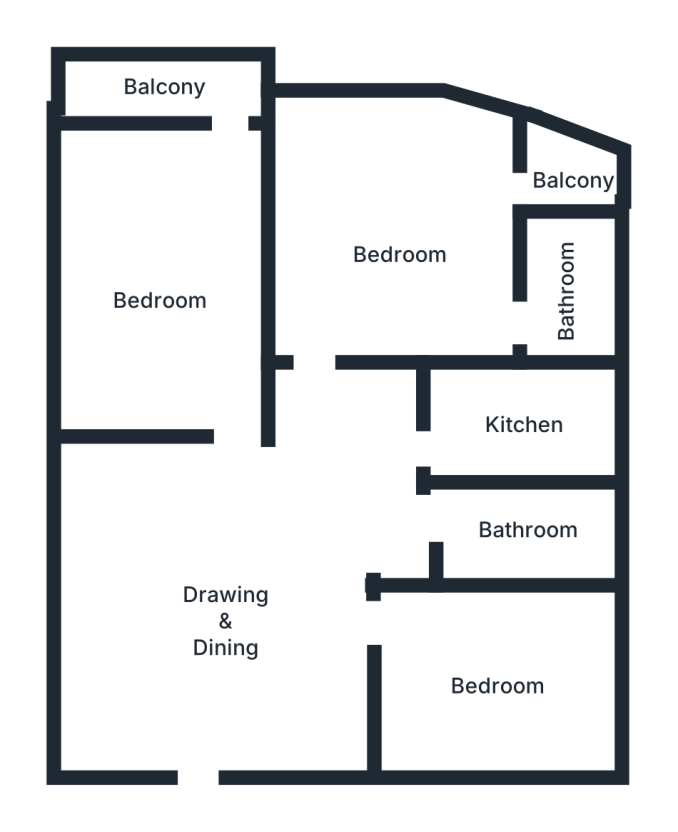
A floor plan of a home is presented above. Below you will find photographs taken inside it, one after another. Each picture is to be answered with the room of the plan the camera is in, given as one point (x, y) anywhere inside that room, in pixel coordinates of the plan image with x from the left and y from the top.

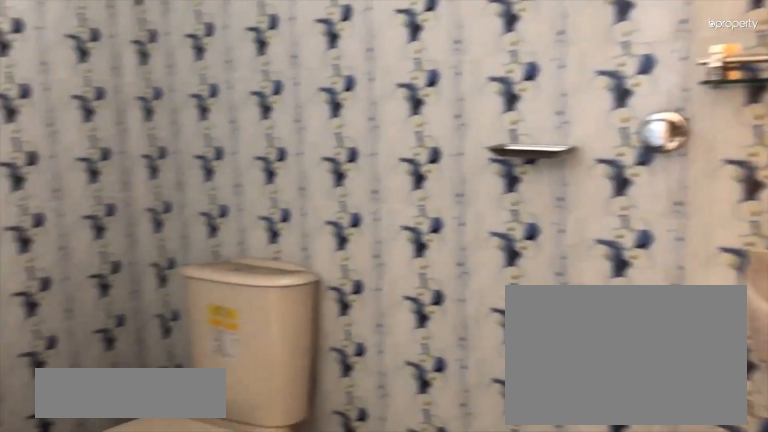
(563, 278)
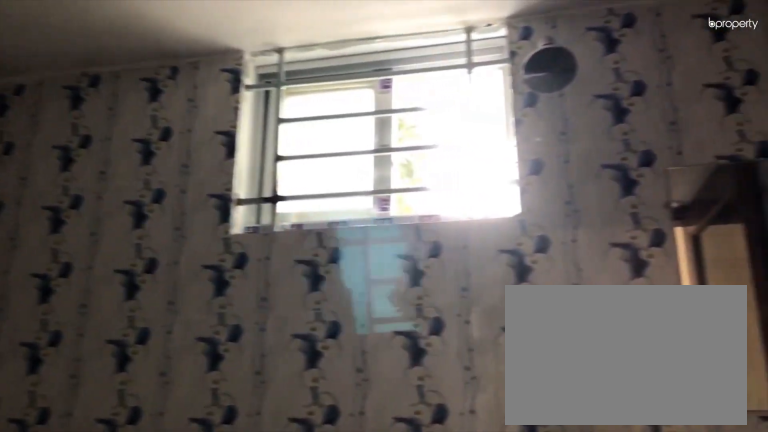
(563, 278)
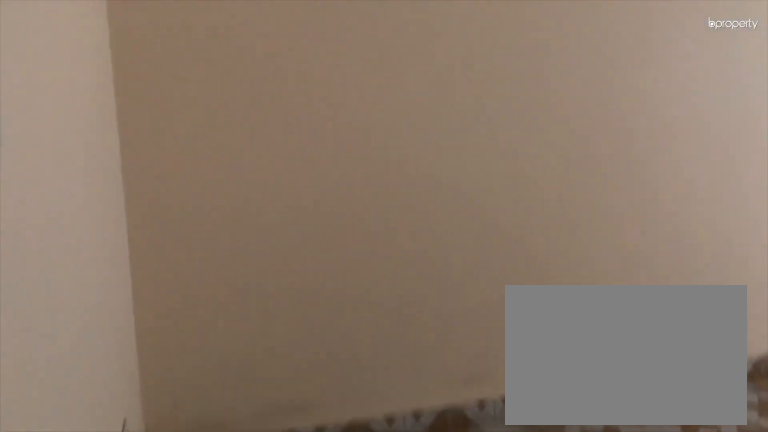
(148, 295)
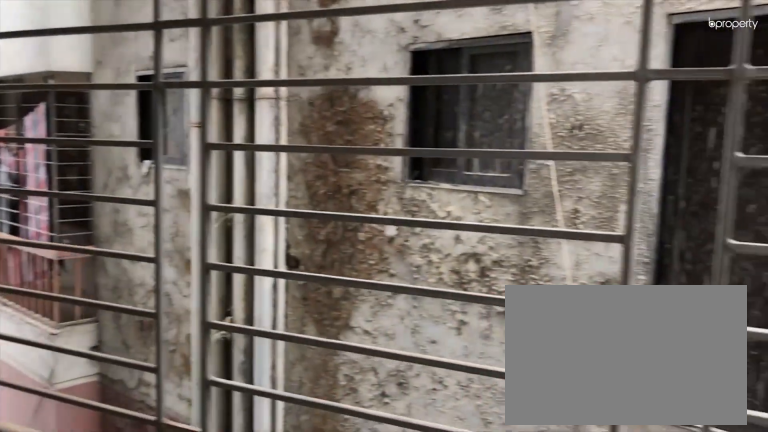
(163, 86)
